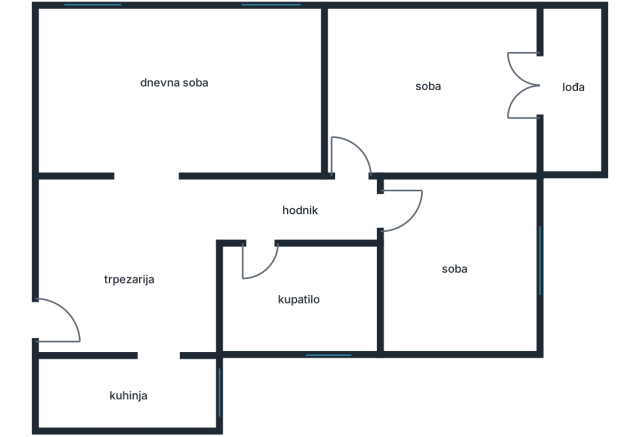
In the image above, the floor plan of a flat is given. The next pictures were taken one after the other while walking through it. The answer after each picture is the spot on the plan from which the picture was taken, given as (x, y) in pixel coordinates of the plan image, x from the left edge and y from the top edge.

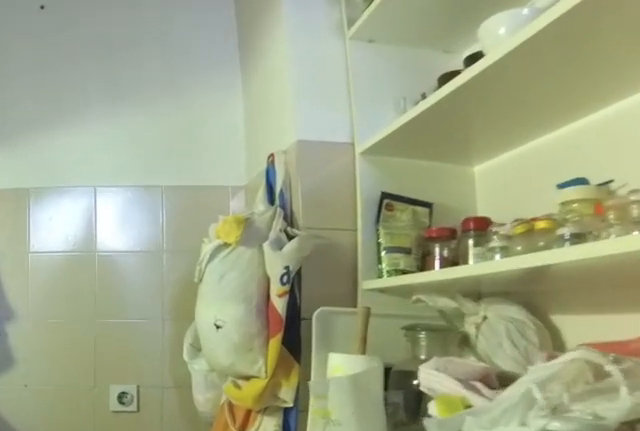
(120, 385)
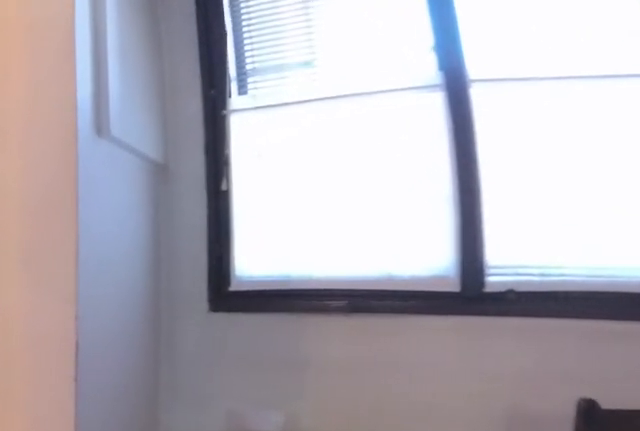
(140, 392)
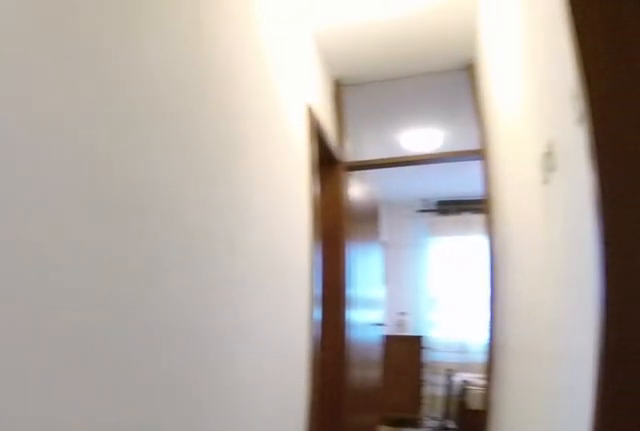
(181, 228)
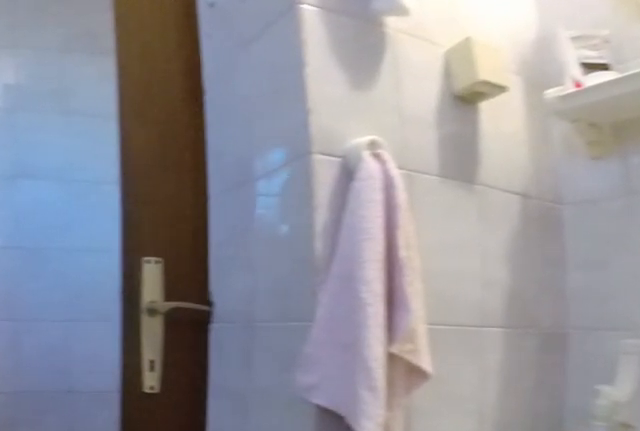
(332, 308)
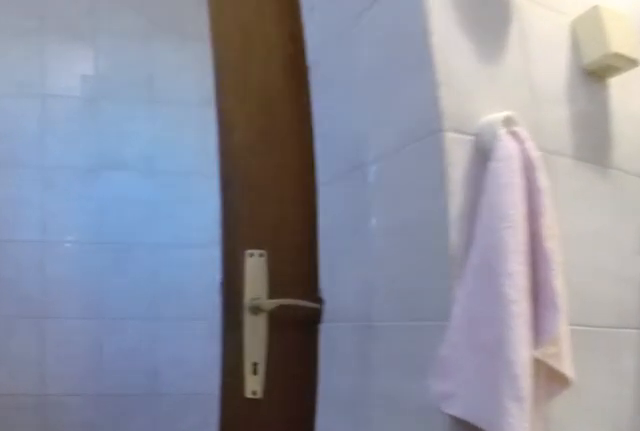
(323, 305)
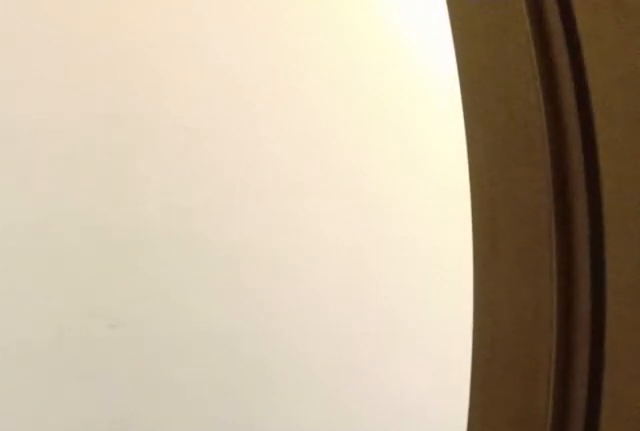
(269, 267)
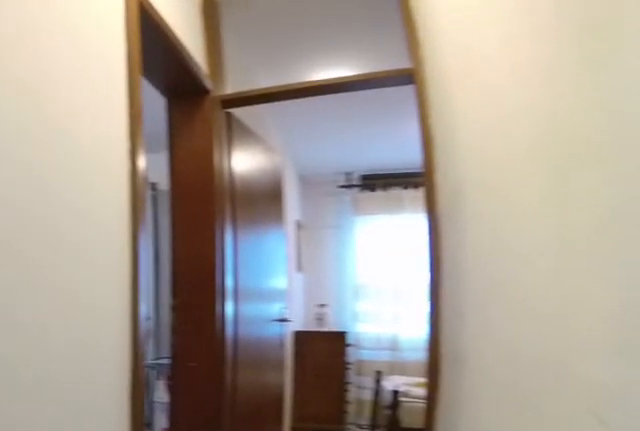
(253, 218)
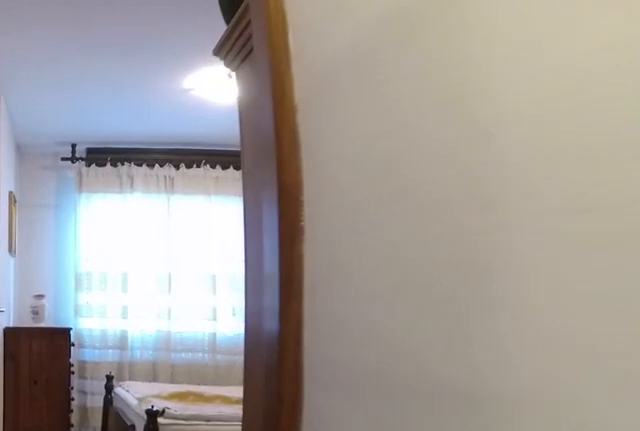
(298, 215)
